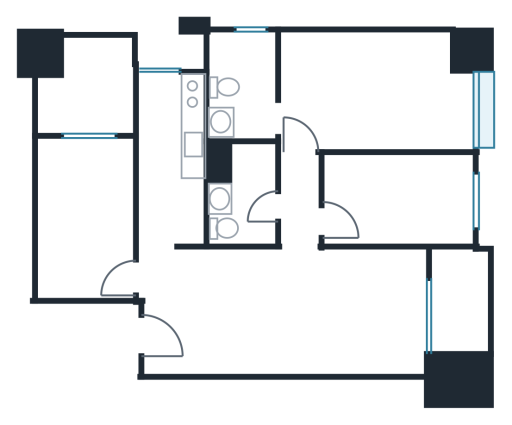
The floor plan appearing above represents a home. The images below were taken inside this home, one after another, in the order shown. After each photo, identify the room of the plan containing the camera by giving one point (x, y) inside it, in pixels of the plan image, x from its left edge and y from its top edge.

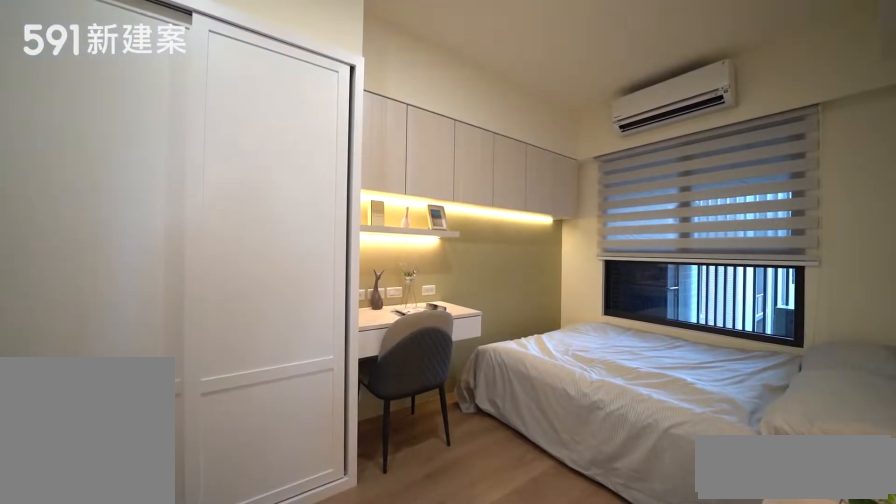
(83, 214)
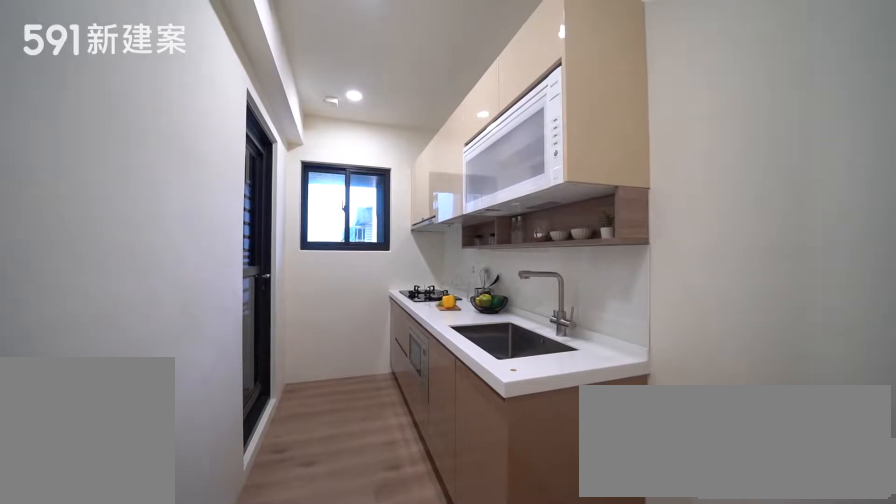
(171, 149)
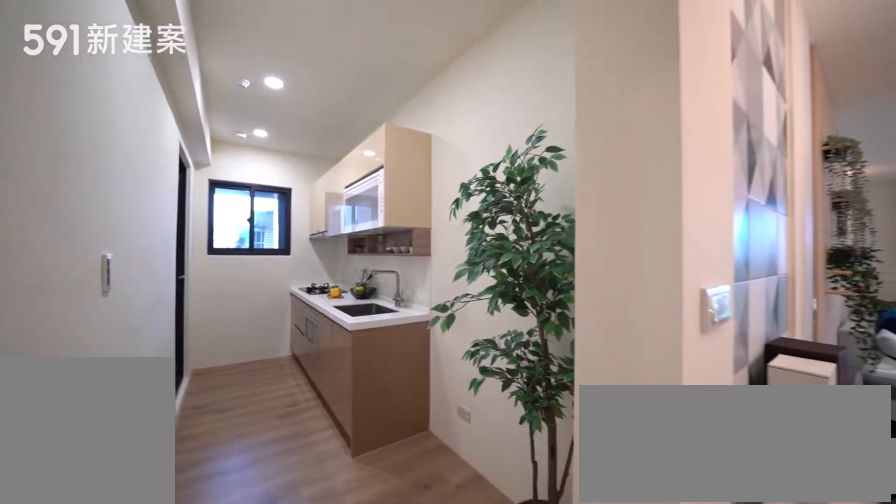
(171, 149)
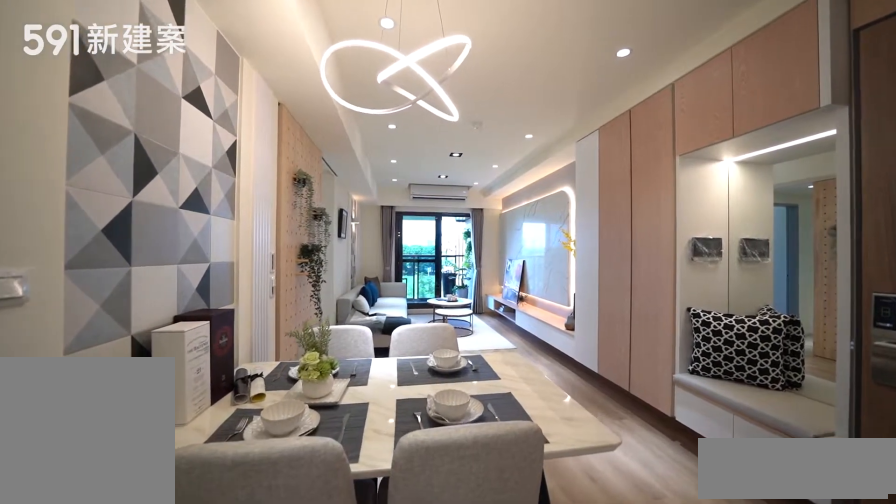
(229, 312)
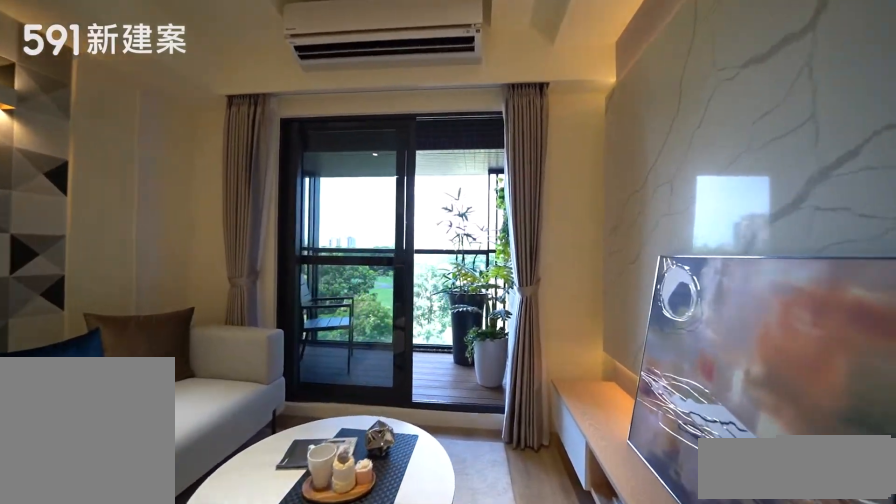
(360, 313)
